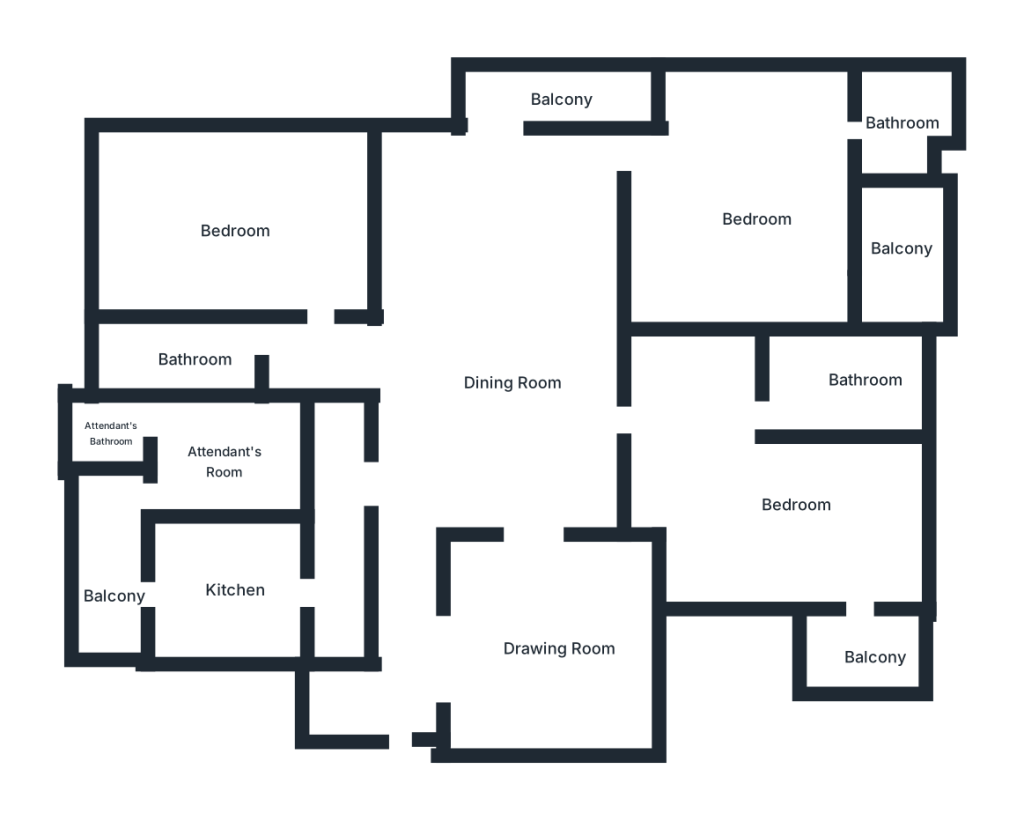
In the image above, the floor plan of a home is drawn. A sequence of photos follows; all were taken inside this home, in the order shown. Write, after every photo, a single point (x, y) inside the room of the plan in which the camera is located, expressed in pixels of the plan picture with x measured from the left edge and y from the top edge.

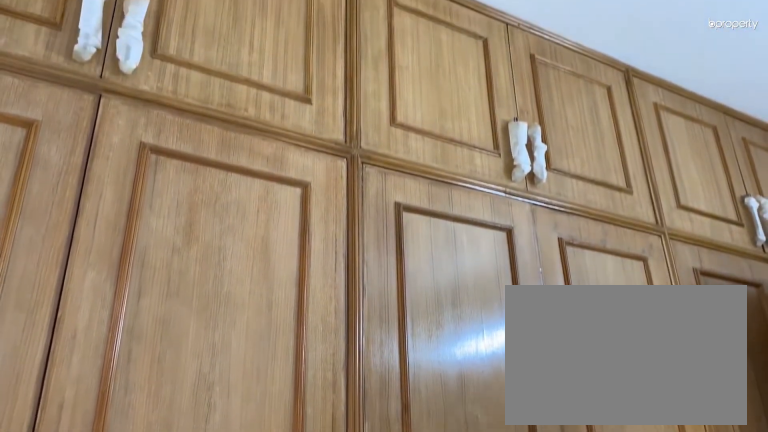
(234, 234)
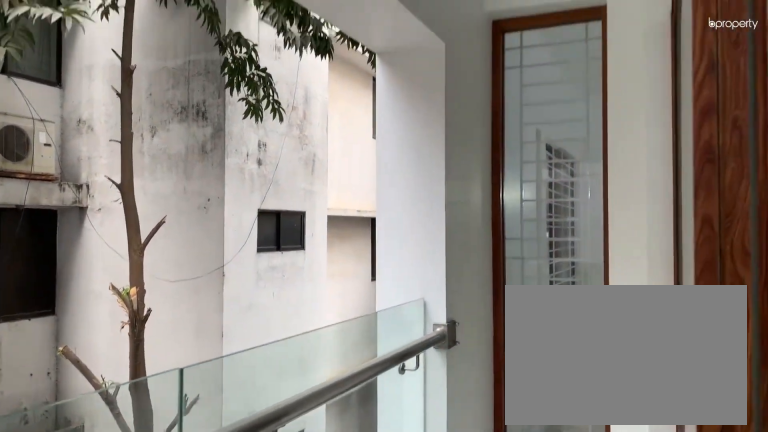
(555, 96)
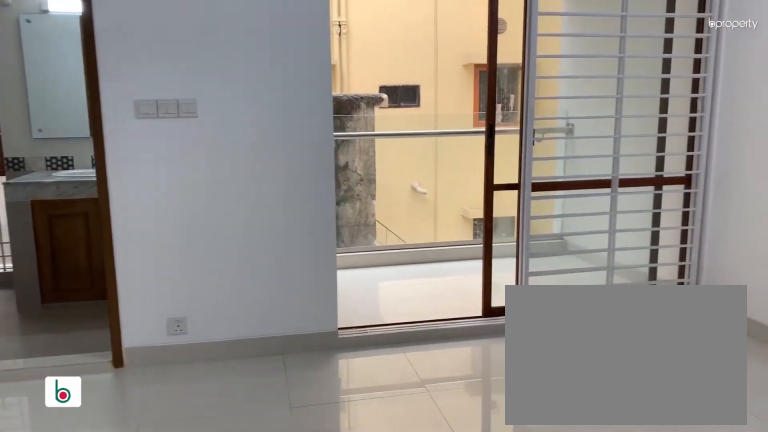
(759, 216)
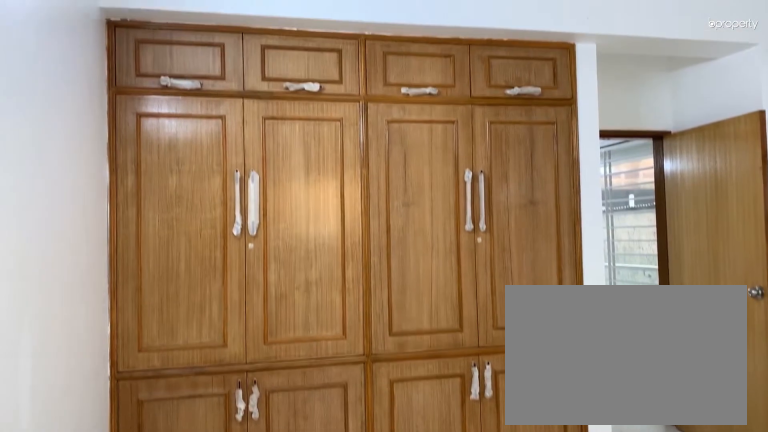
(759, 216)
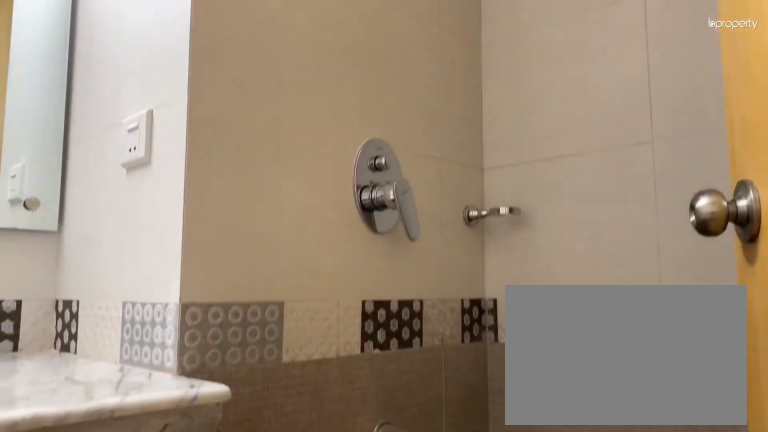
(906, 128)
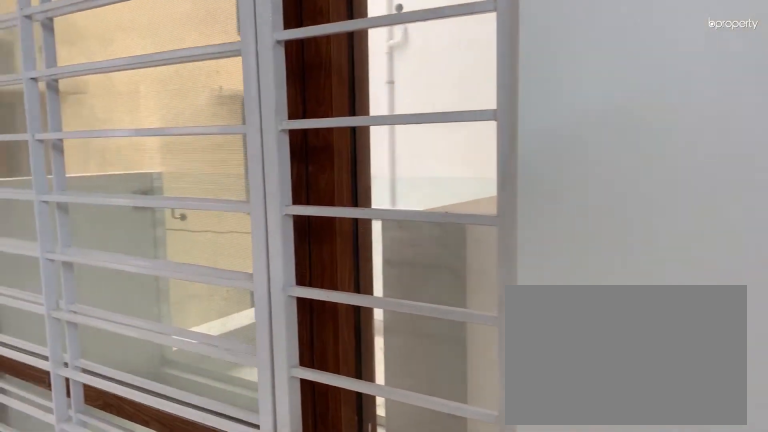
(797, 502)
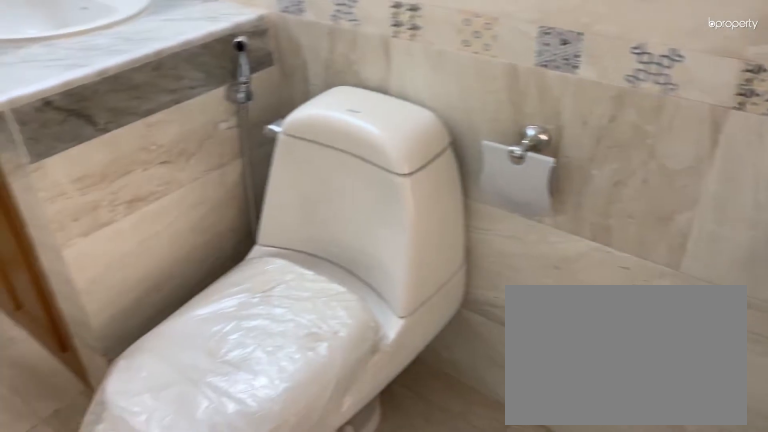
(862, 382)
